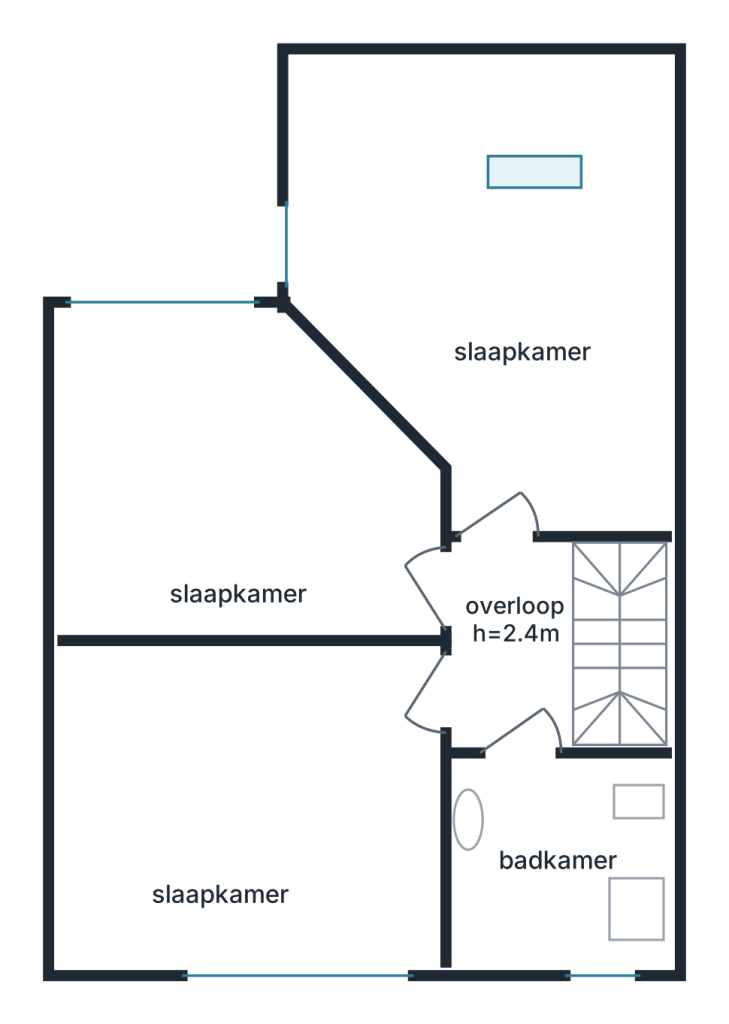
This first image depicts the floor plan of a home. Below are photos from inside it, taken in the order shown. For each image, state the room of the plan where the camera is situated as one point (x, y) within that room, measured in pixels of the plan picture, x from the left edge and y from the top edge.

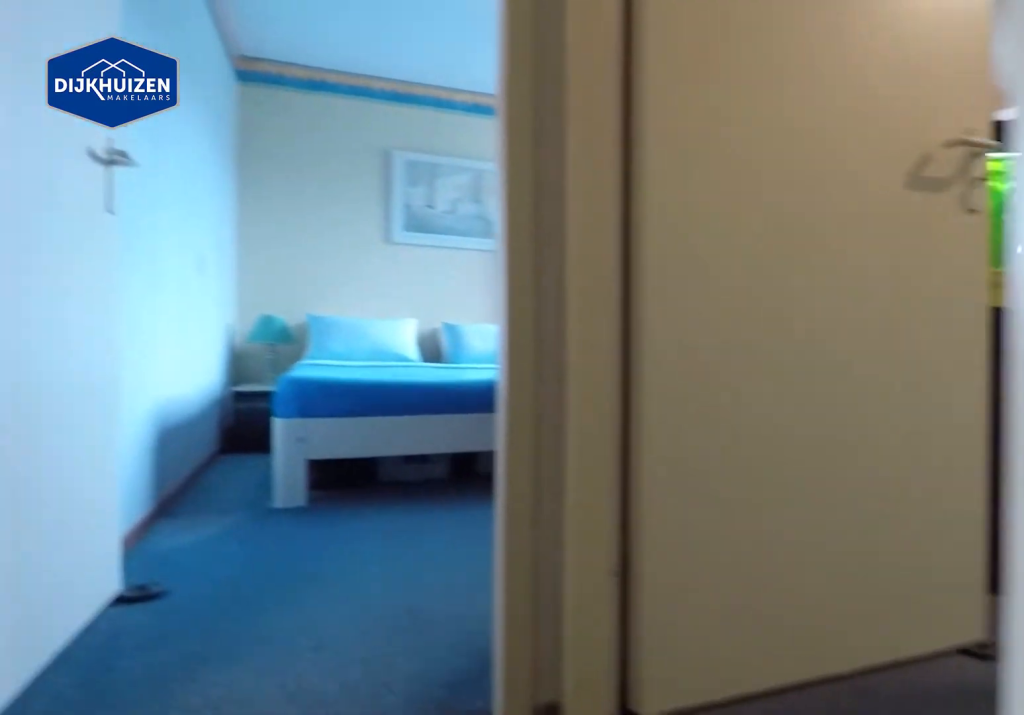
(513, 643)
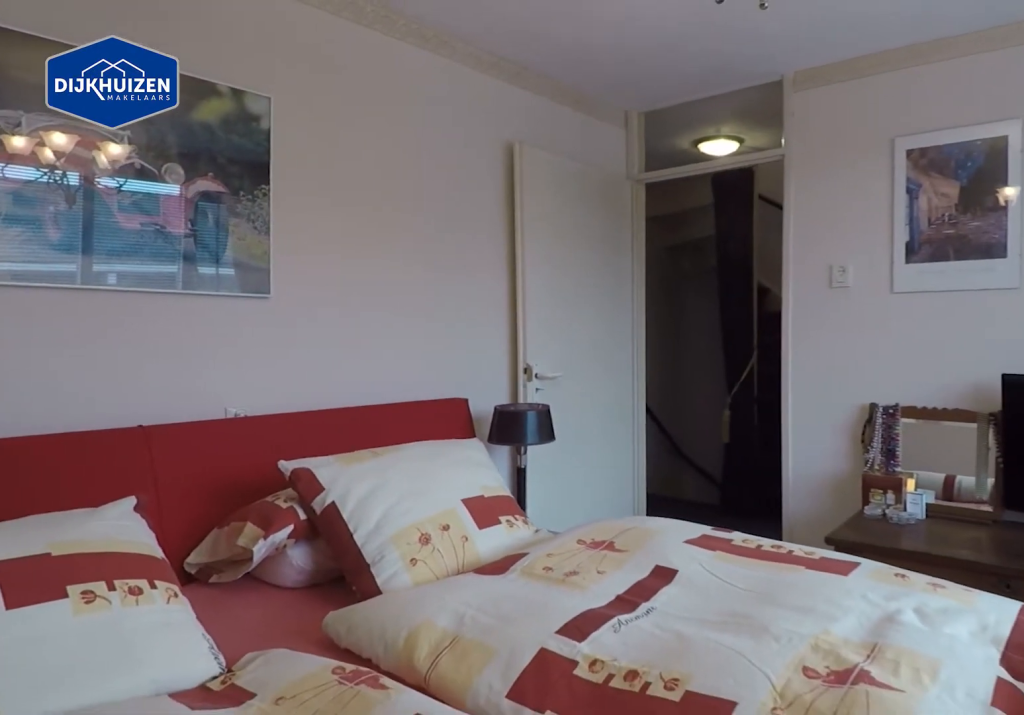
(250, 803)
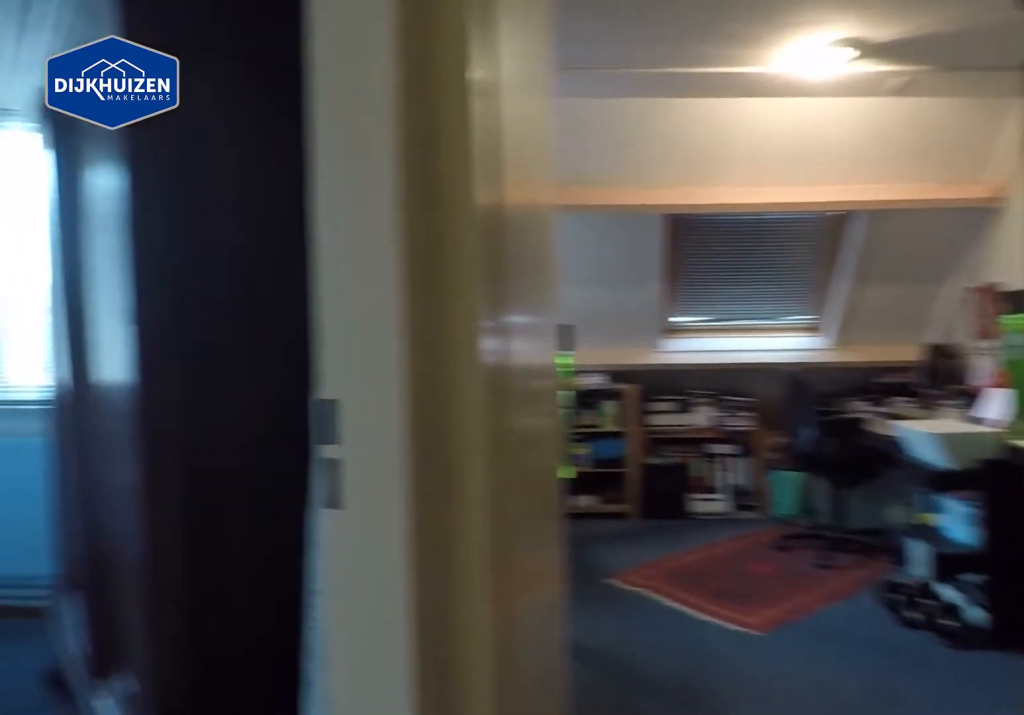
(513, 643)
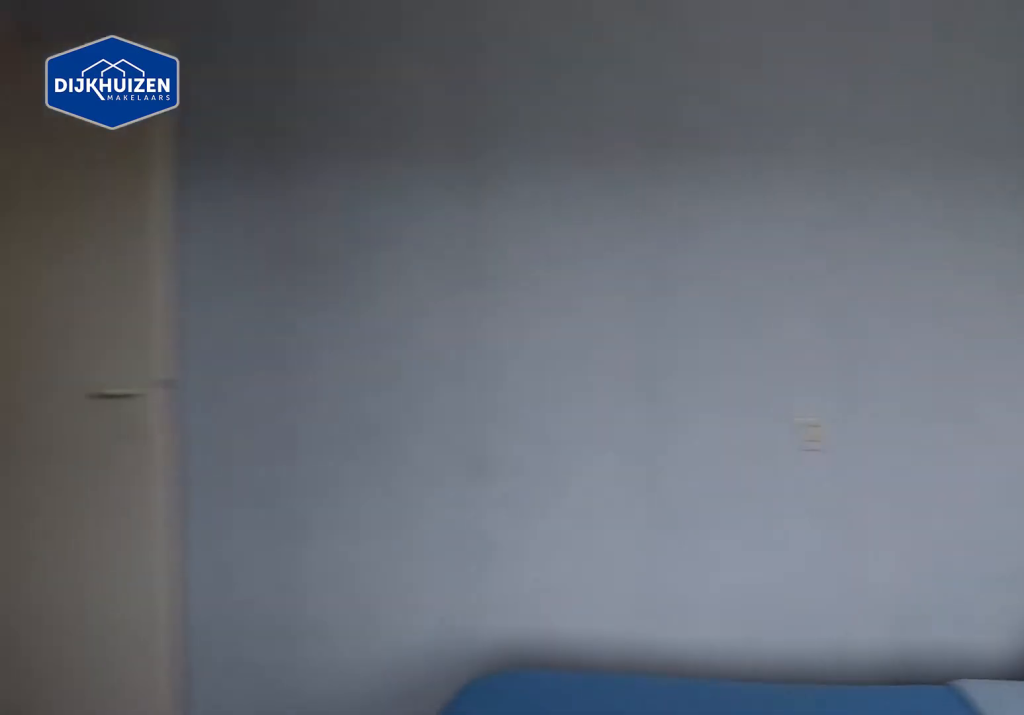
(214, 508)
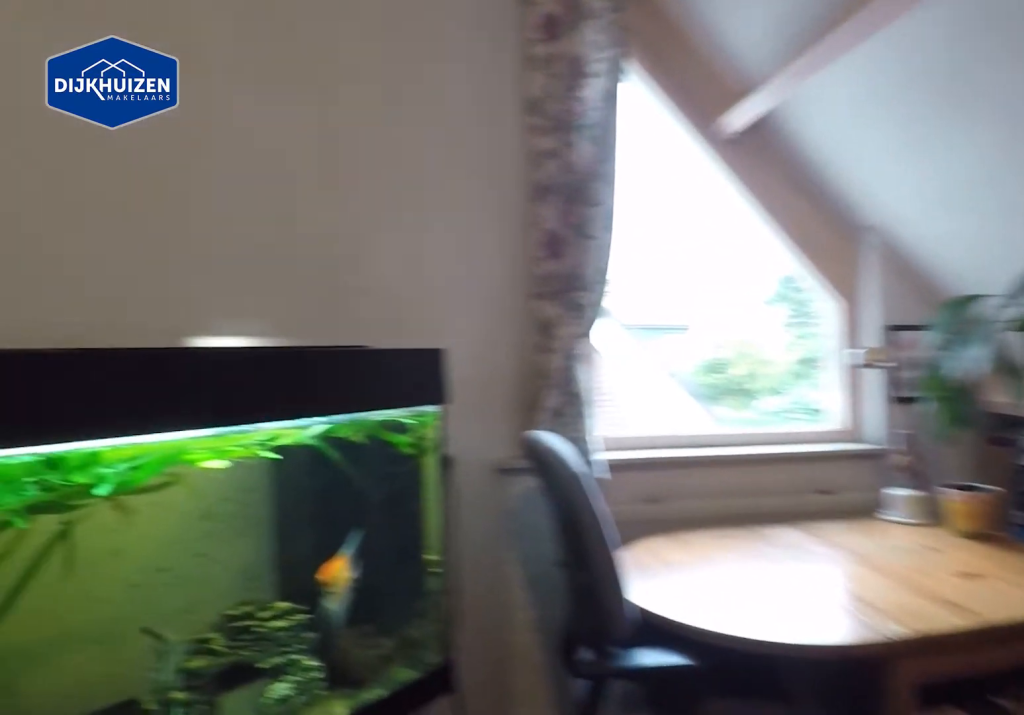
(608, 435)
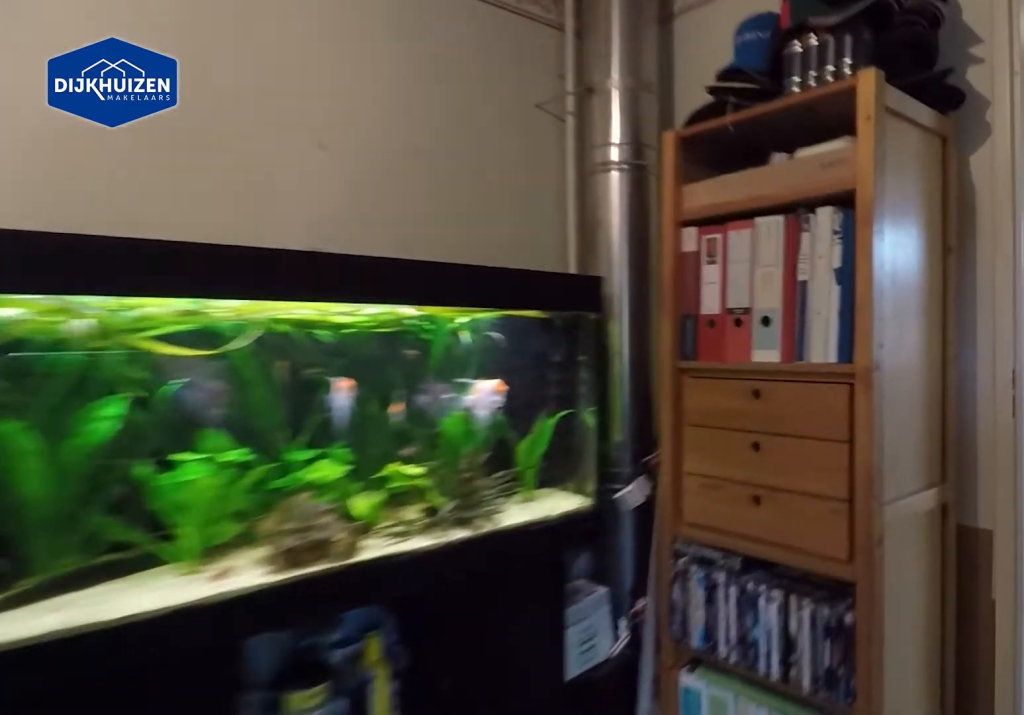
(608, 435)
